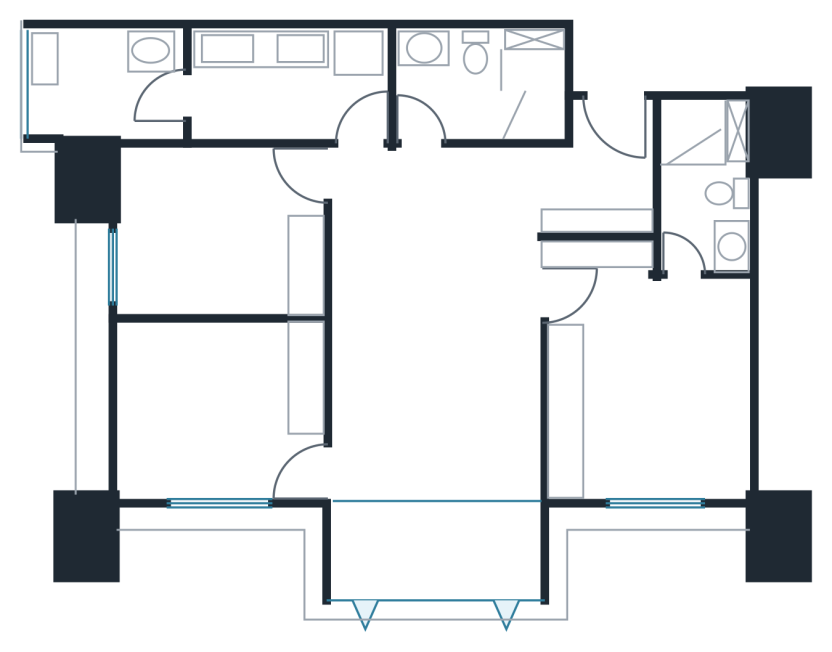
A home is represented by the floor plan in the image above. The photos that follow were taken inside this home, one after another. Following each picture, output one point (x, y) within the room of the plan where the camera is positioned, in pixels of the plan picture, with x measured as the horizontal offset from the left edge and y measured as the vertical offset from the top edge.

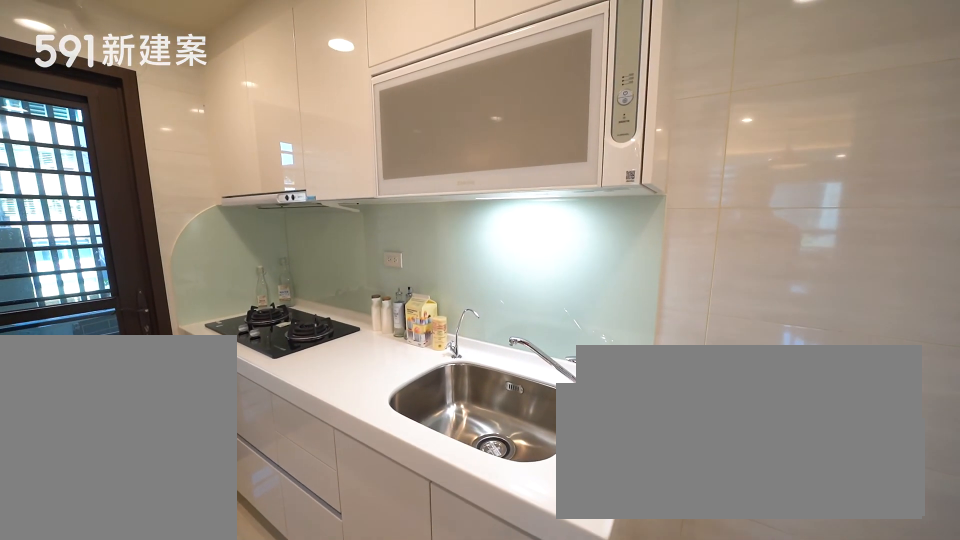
(285, 87)
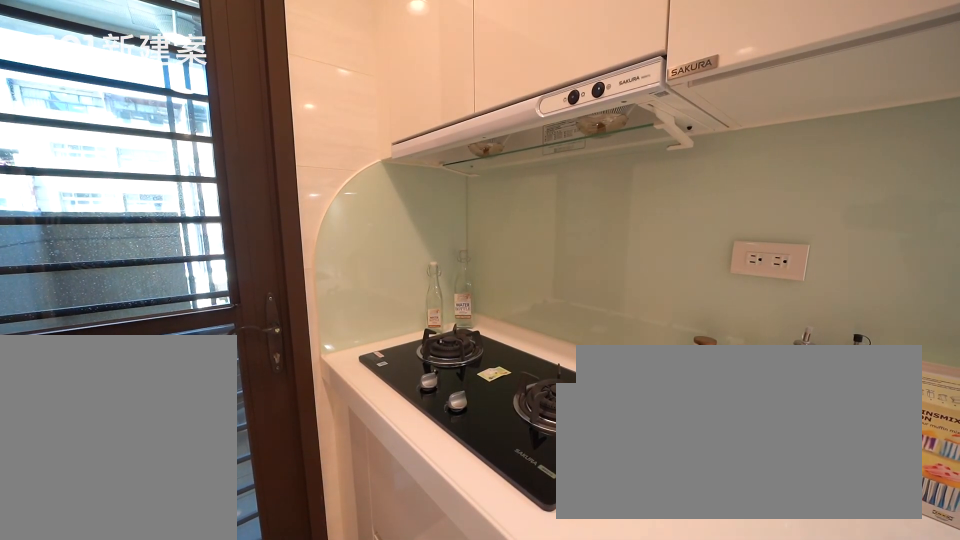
(285, 87)
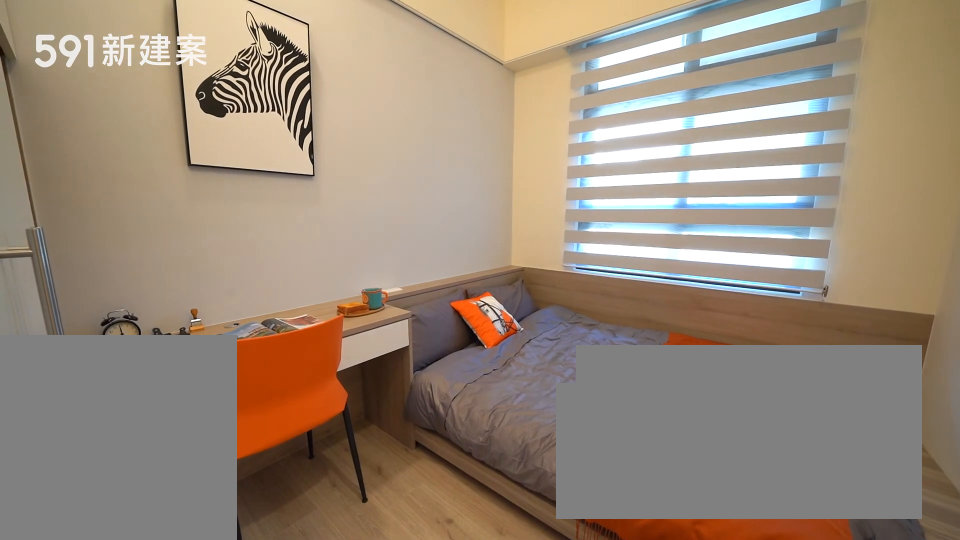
(217, 233)
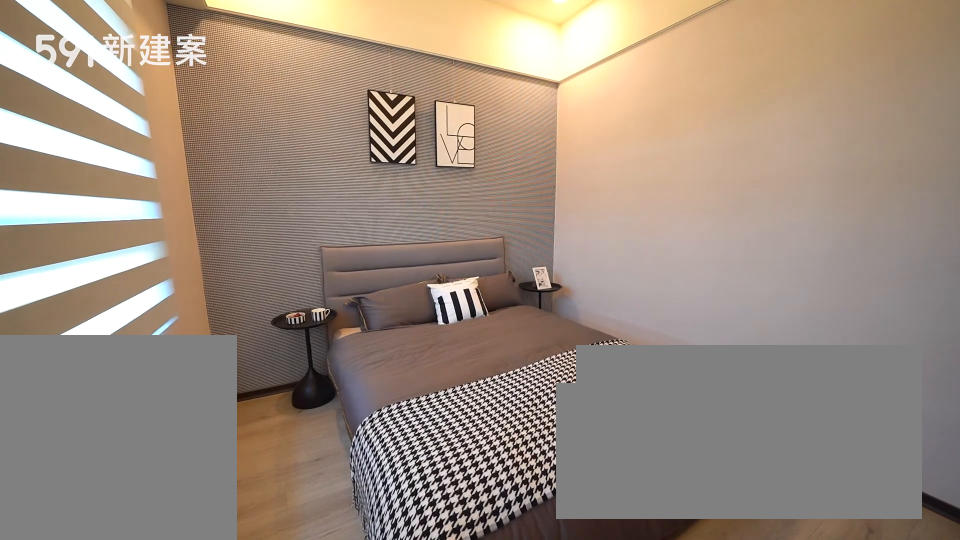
(221, 413)
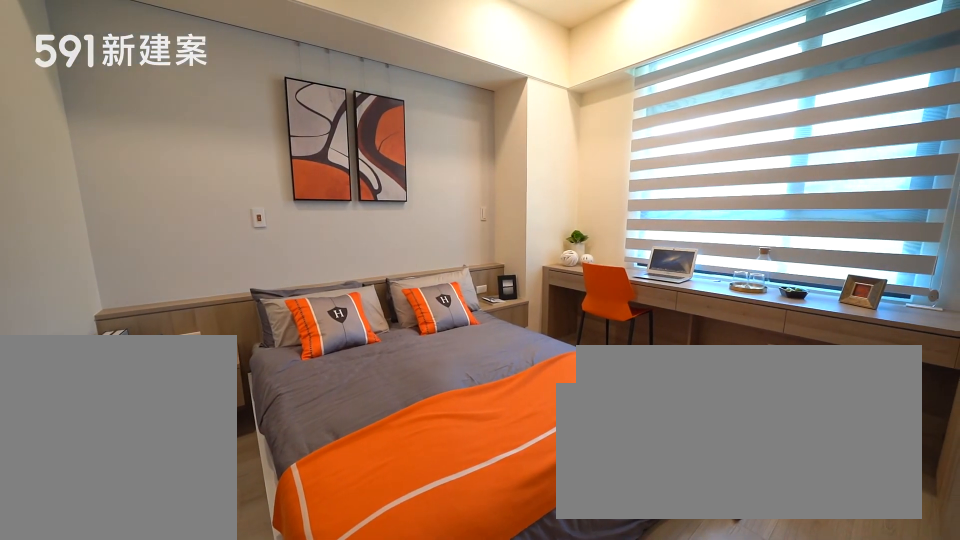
(648, 393)
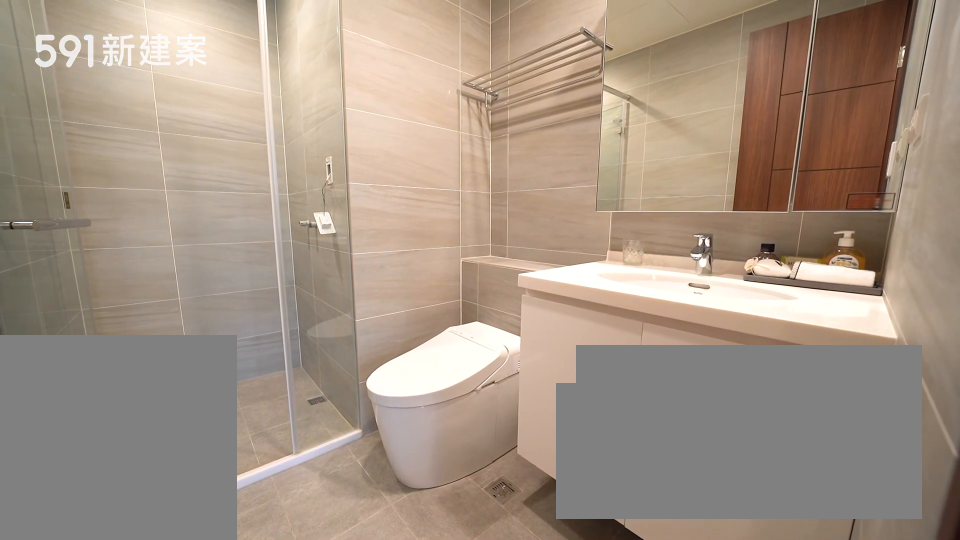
(705, 175)
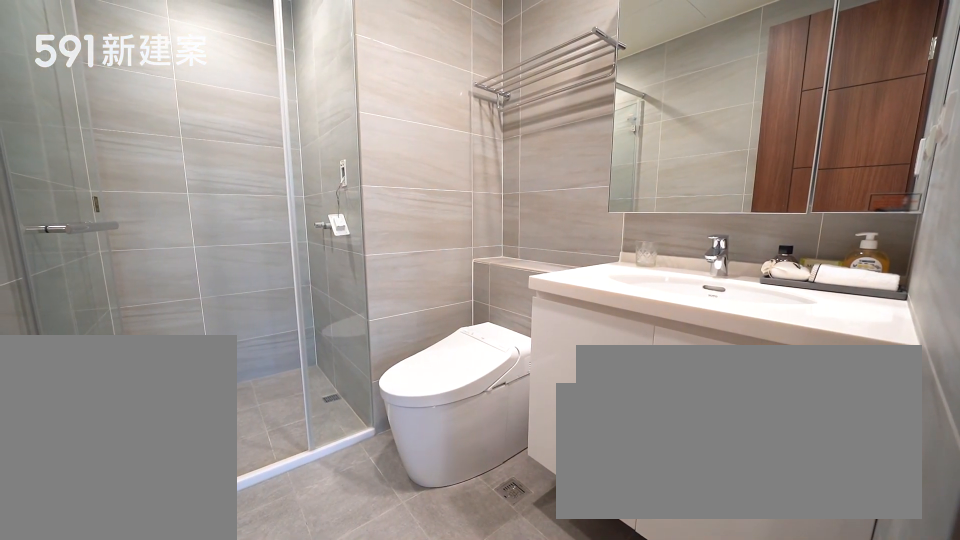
(705, 175)
